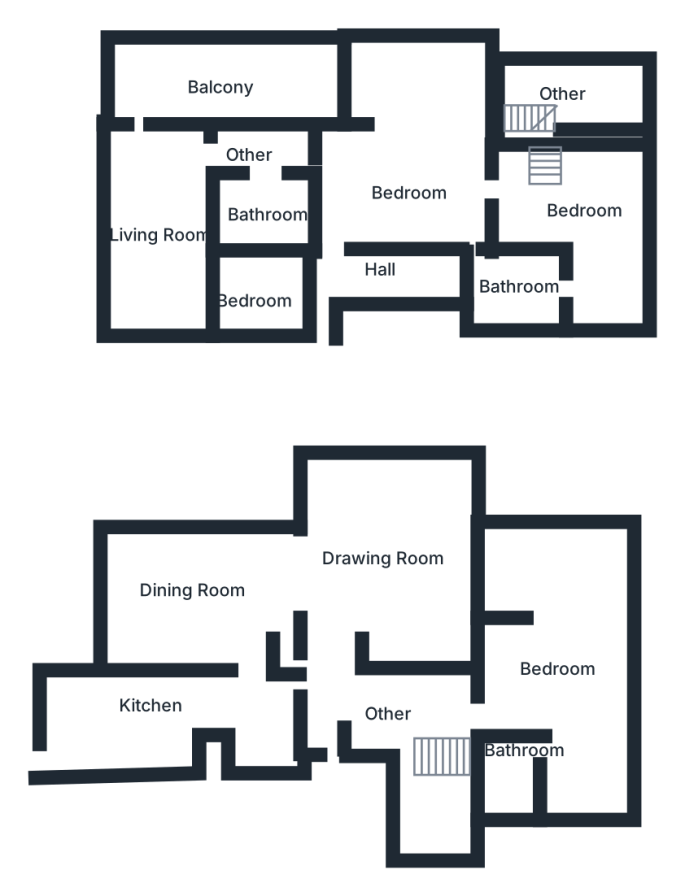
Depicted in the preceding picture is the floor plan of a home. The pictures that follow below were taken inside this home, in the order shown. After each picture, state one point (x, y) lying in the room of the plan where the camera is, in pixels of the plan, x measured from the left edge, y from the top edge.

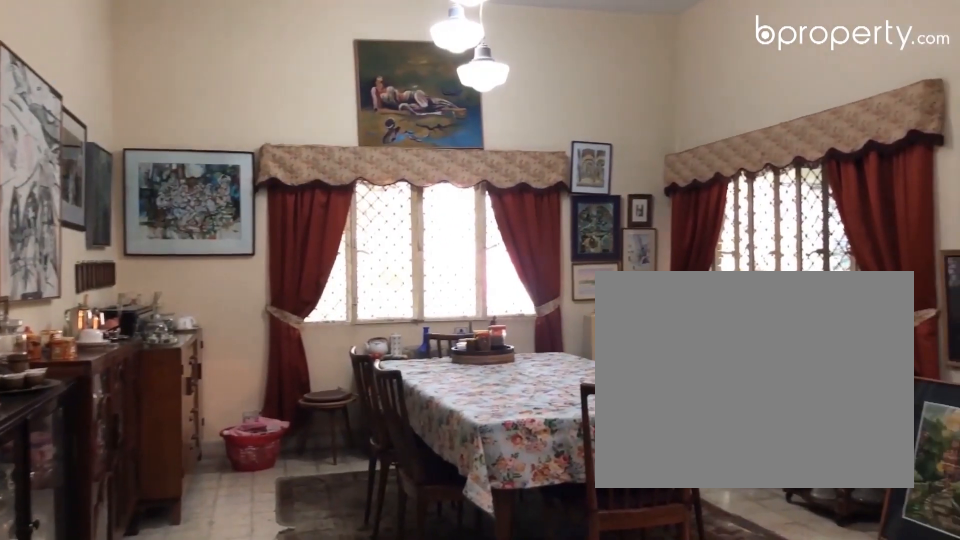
(196, 590)
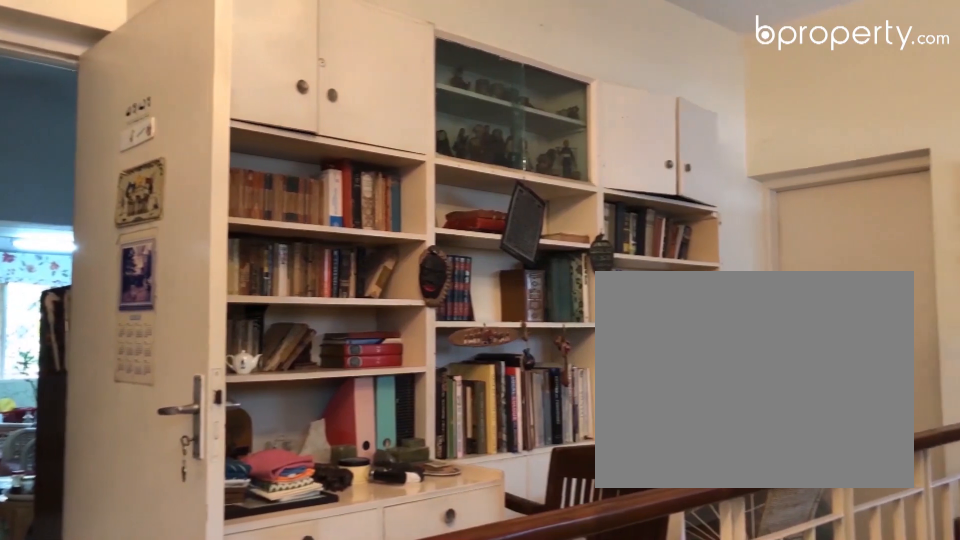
(370, 269)
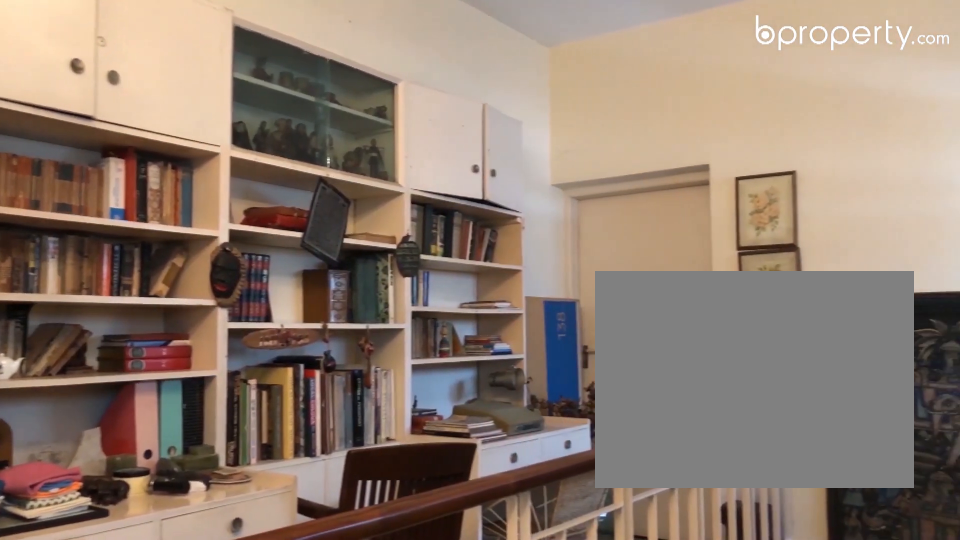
(370, 269)
